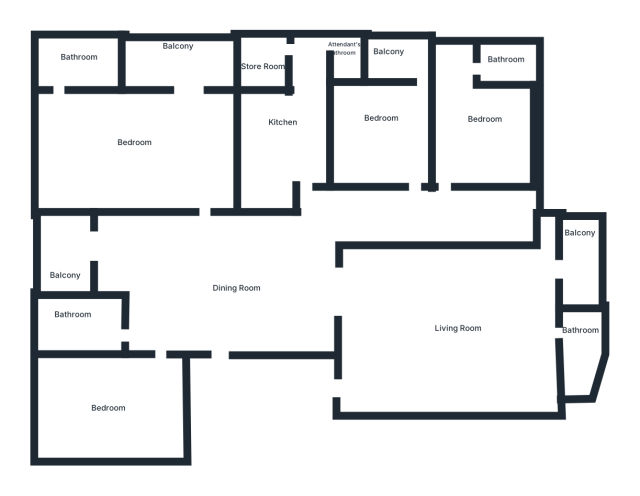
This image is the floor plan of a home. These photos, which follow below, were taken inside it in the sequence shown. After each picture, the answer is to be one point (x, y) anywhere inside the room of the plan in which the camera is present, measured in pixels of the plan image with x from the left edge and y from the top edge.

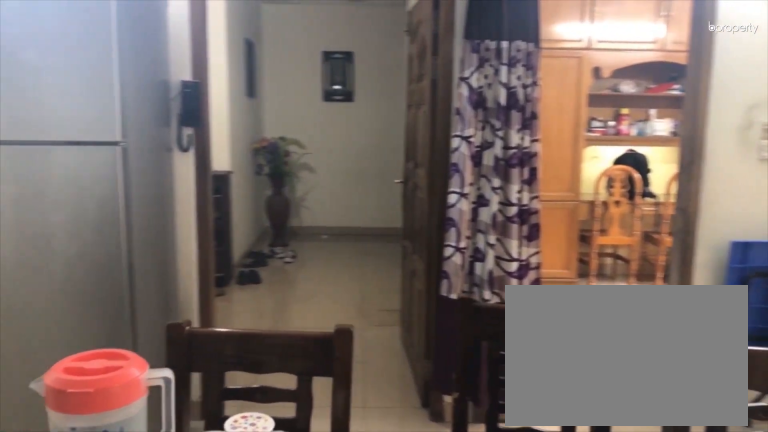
(234, 280)
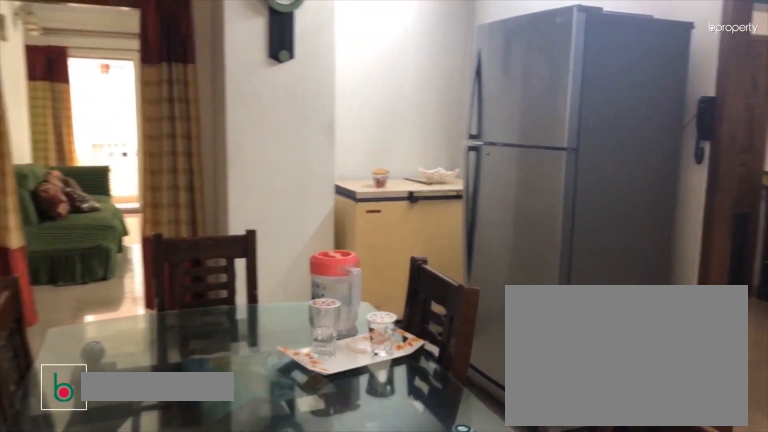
(234, 280)
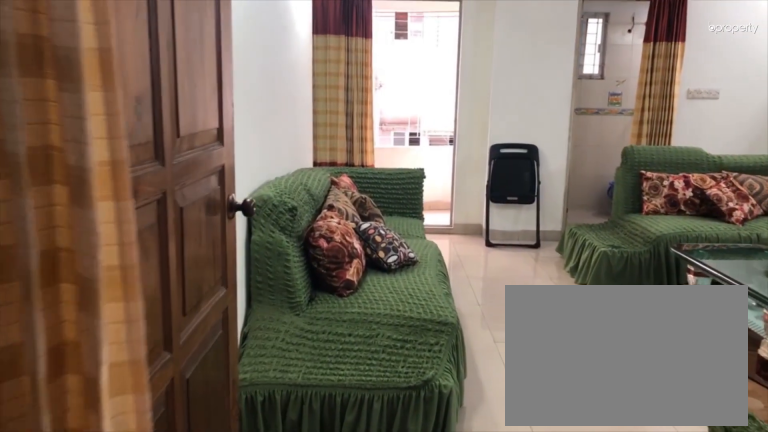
(383, 295)
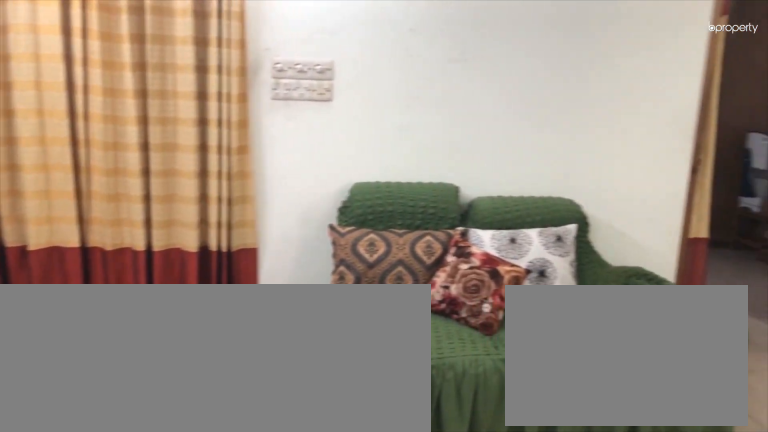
(457, 330)
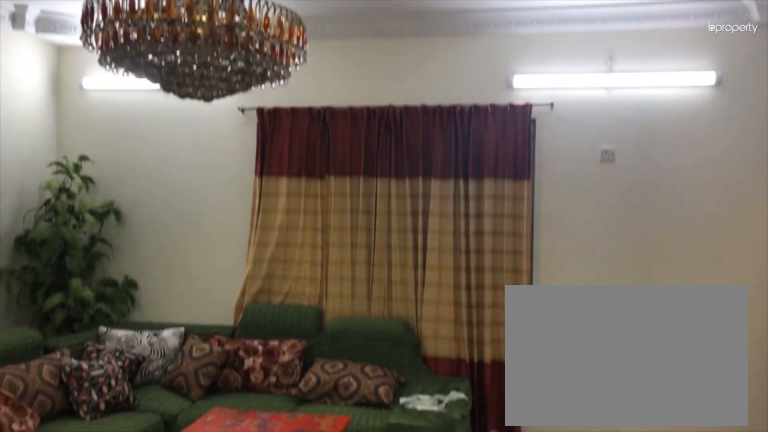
(457, 330)
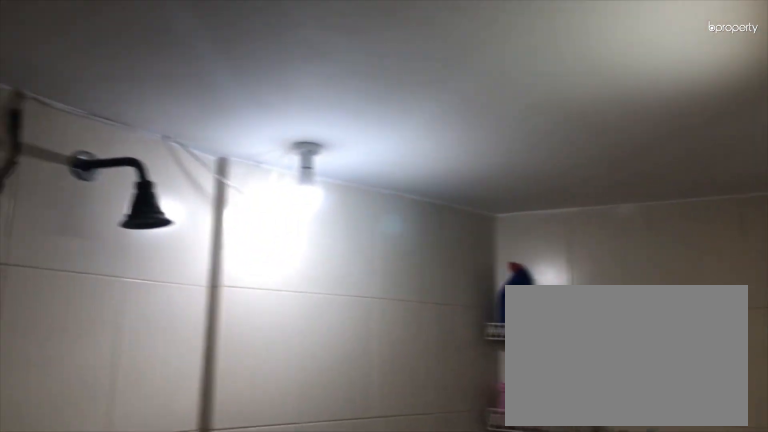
(576, 351)
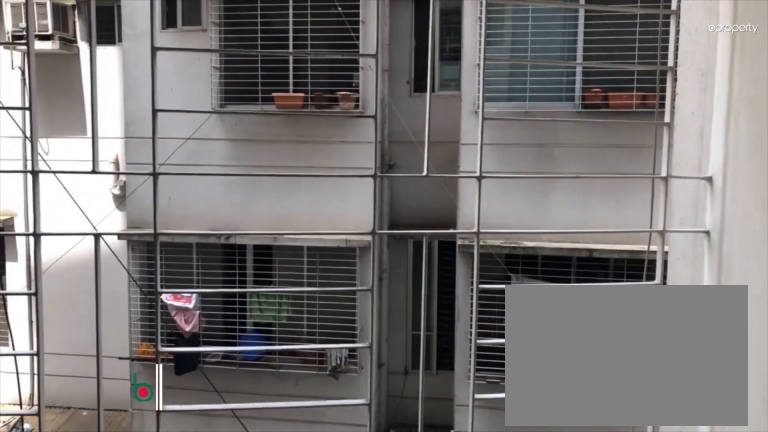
(586, 243)
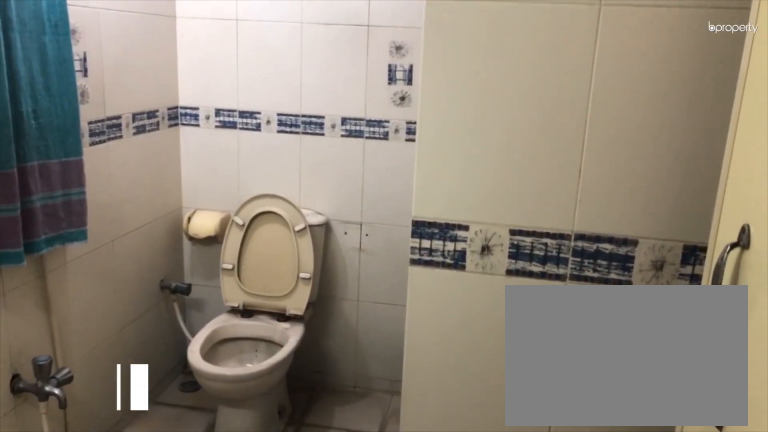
(503, 63)
